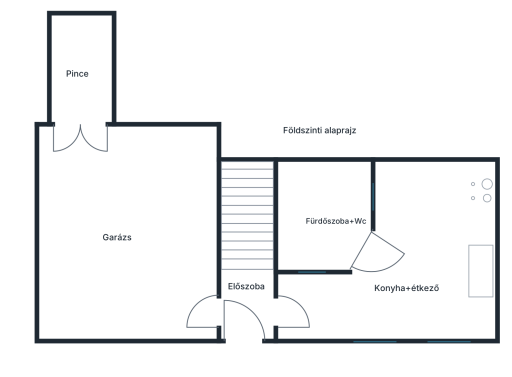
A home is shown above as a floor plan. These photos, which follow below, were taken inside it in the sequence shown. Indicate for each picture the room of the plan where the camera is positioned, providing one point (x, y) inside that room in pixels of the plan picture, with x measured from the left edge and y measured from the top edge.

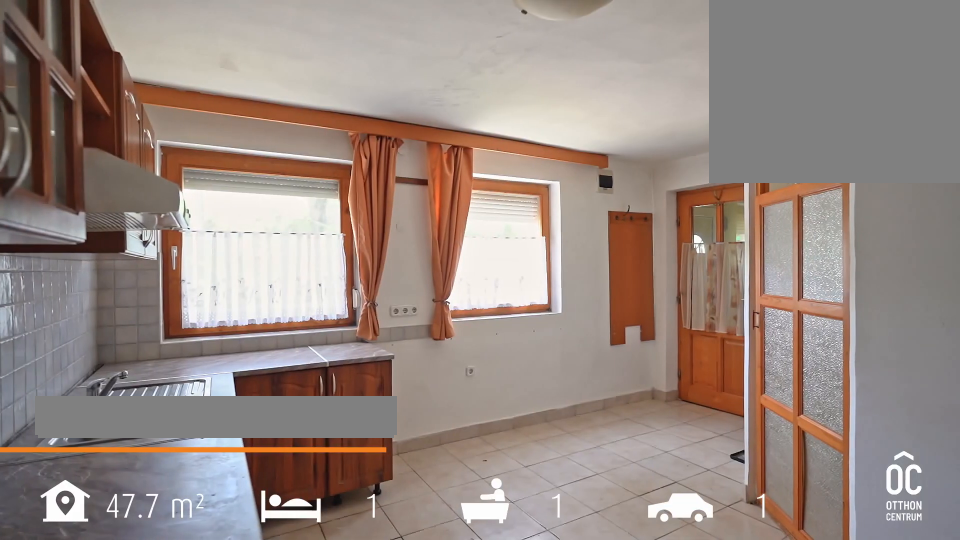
(417, 239)
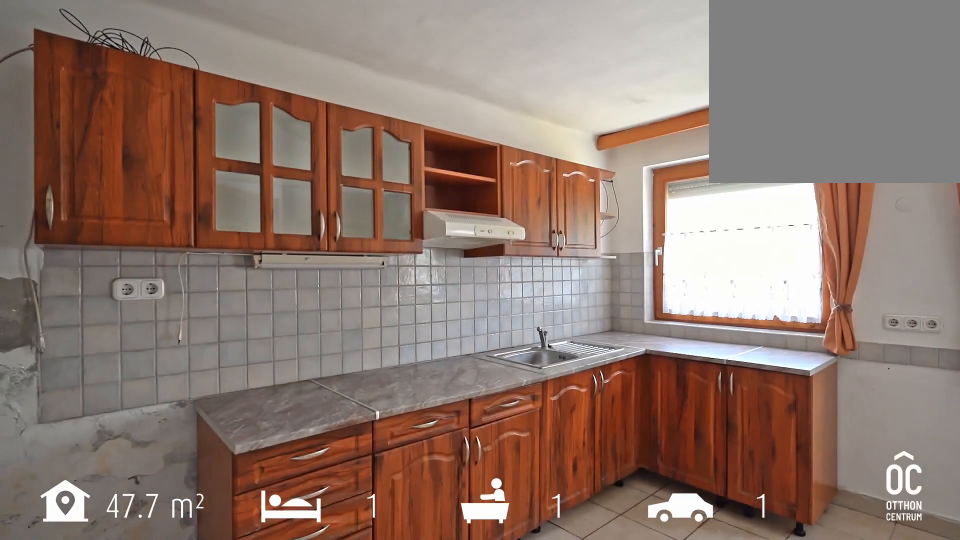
(417, 239)
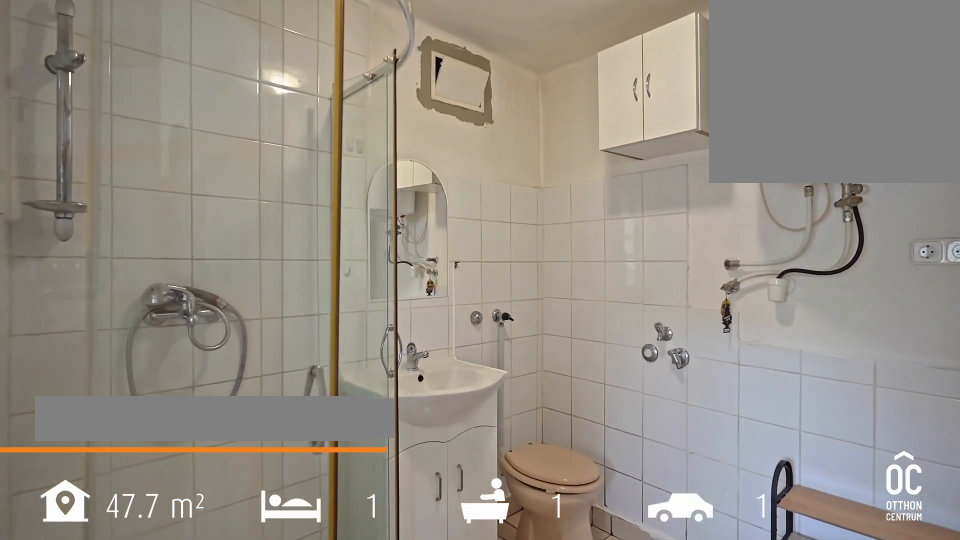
(328, 212)
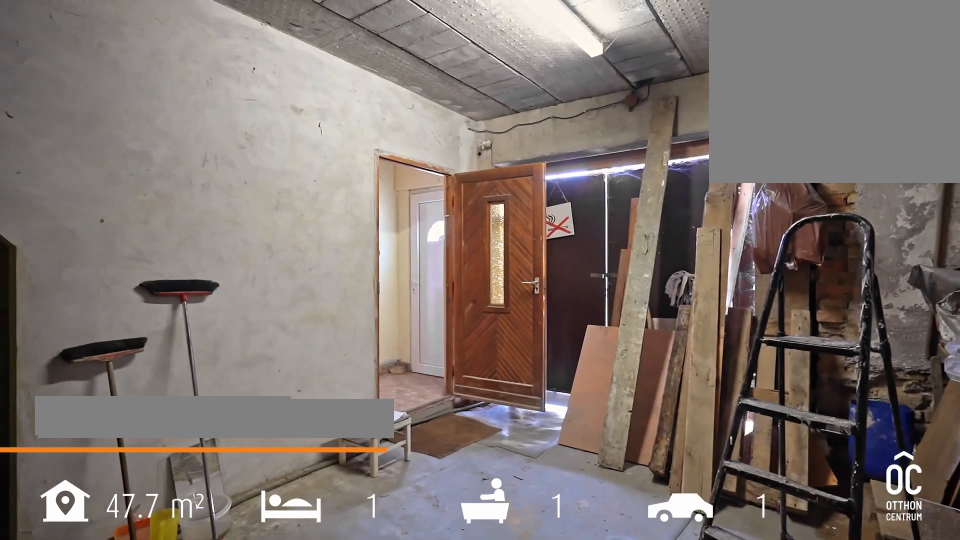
(122, 212)
